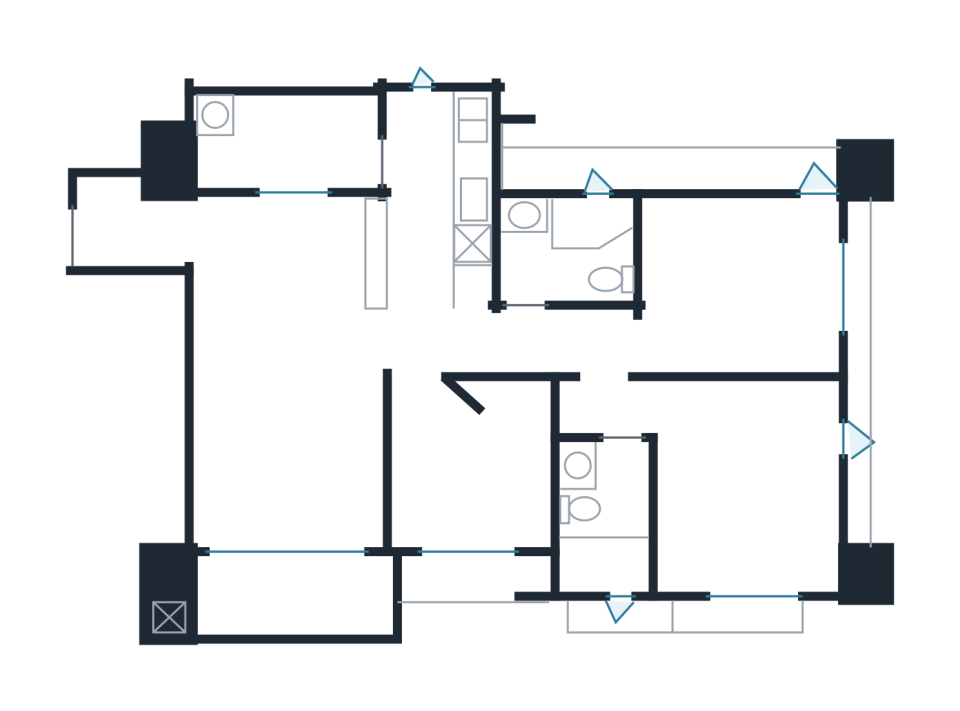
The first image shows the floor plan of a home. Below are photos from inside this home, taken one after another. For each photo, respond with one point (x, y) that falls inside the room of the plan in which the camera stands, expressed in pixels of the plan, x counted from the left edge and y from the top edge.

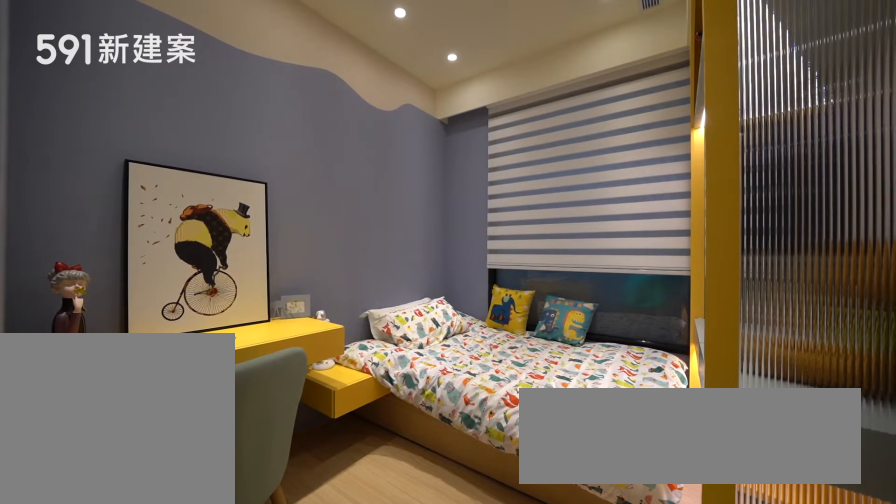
(477, 465)
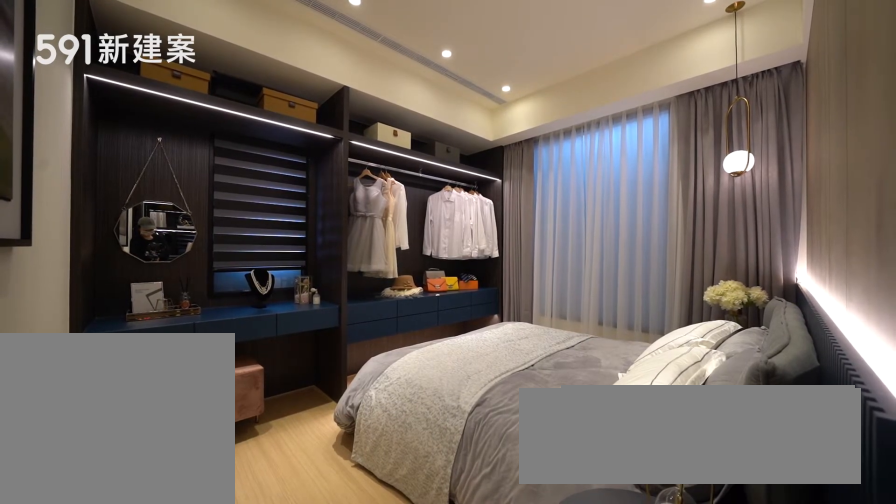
(730, 478)
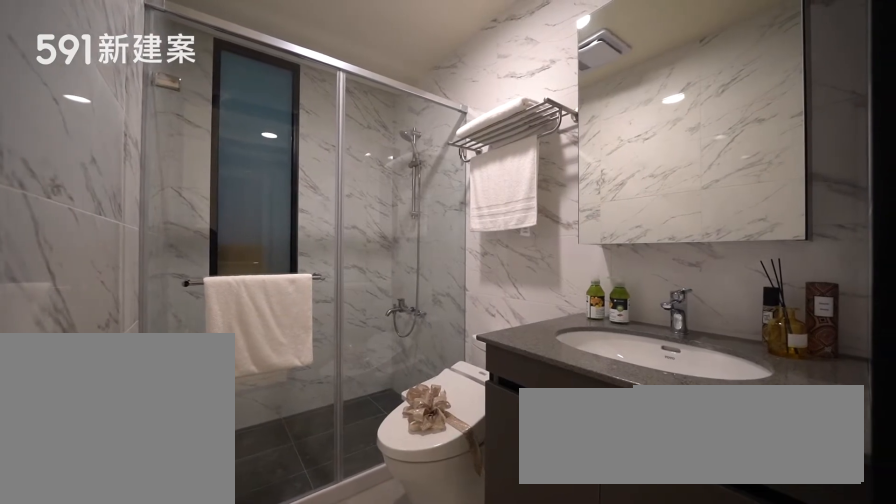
(600, 522)
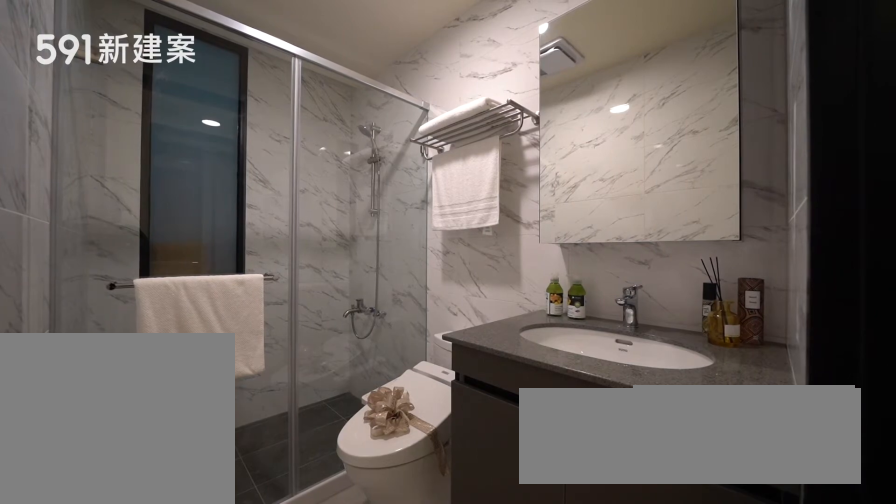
(600, 522)
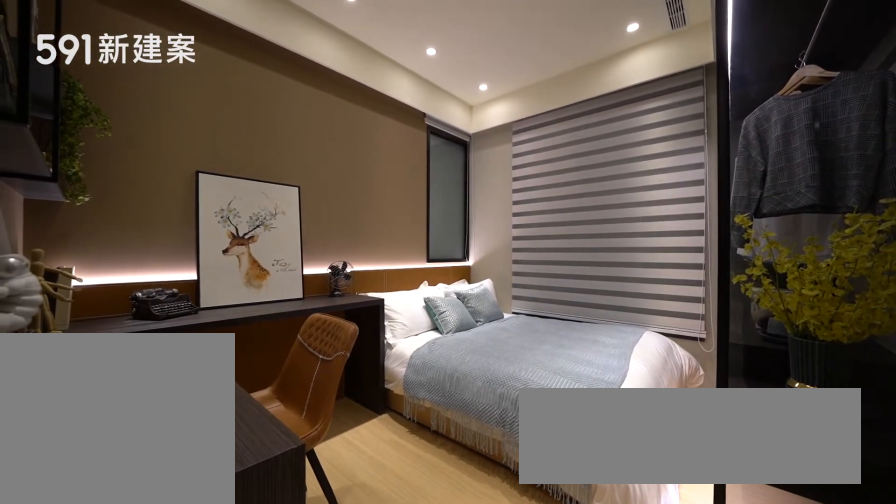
(746, 281)
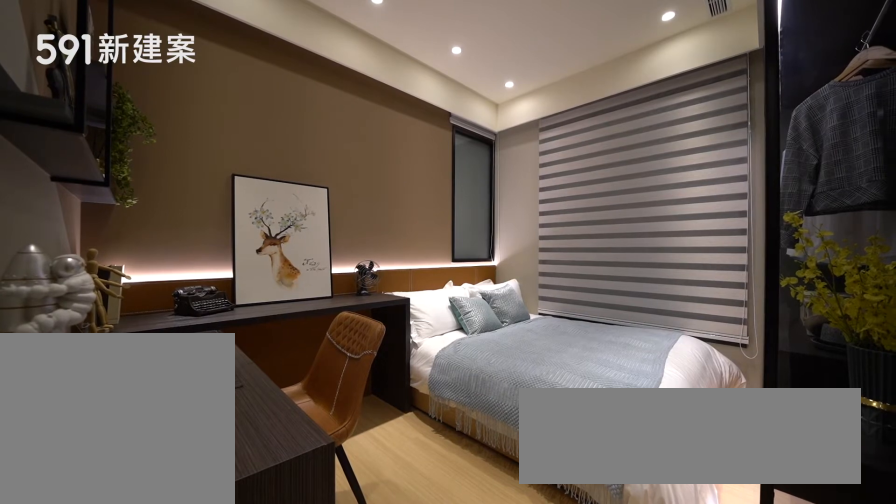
(746, 281)
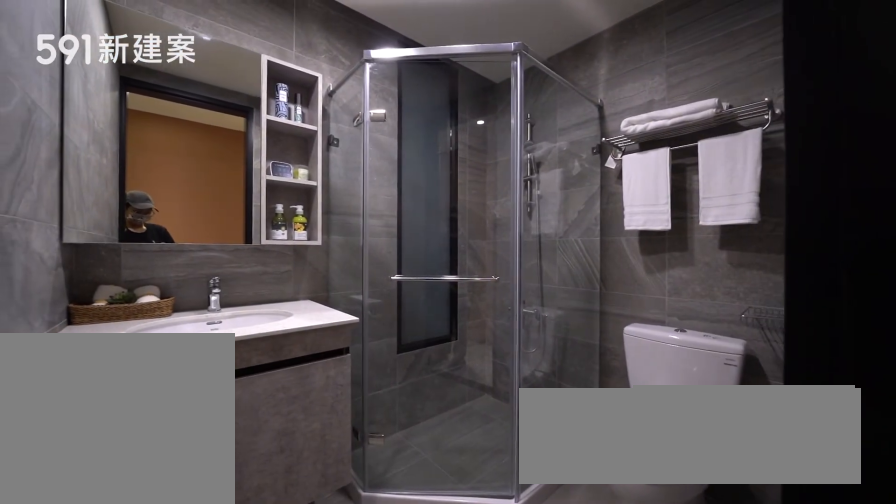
(575, 248)
